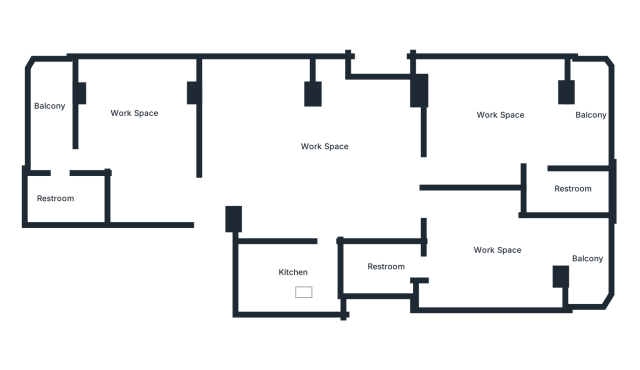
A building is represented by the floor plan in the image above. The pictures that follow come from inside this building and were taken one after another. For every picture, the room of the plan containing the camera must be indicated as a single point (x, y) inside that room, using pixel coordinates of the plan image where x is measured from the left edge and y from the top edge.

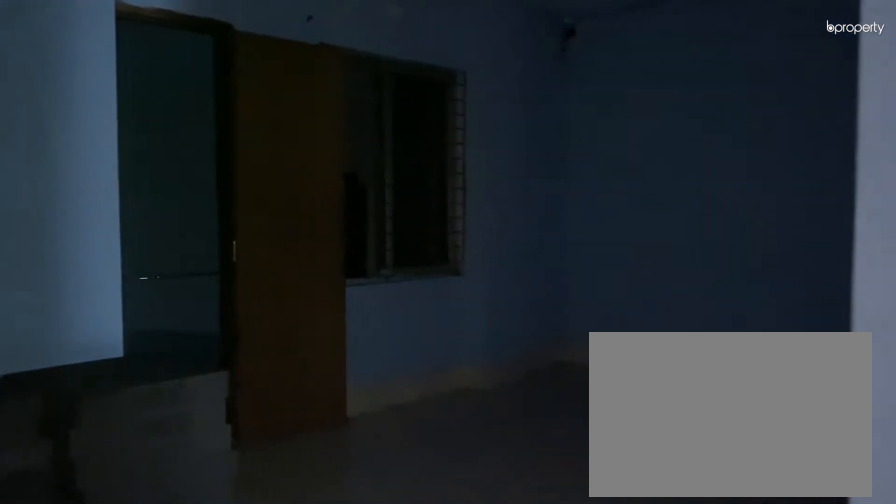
(207, 207)
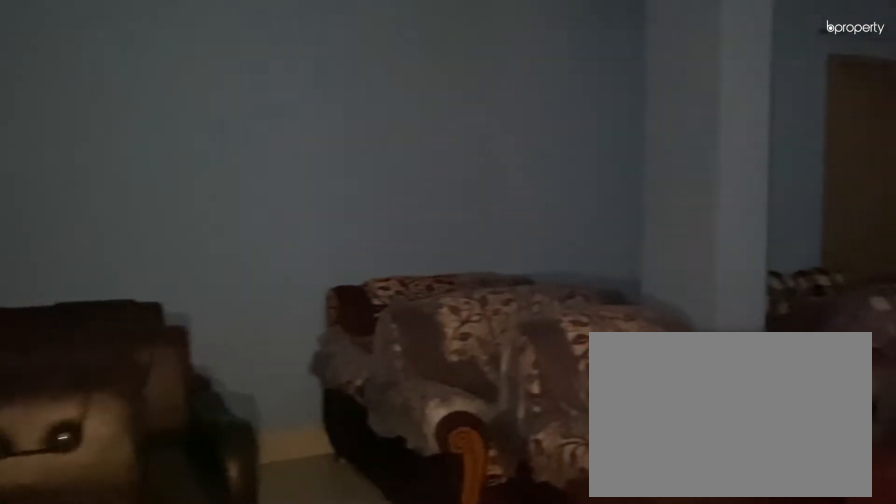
(315, 179)
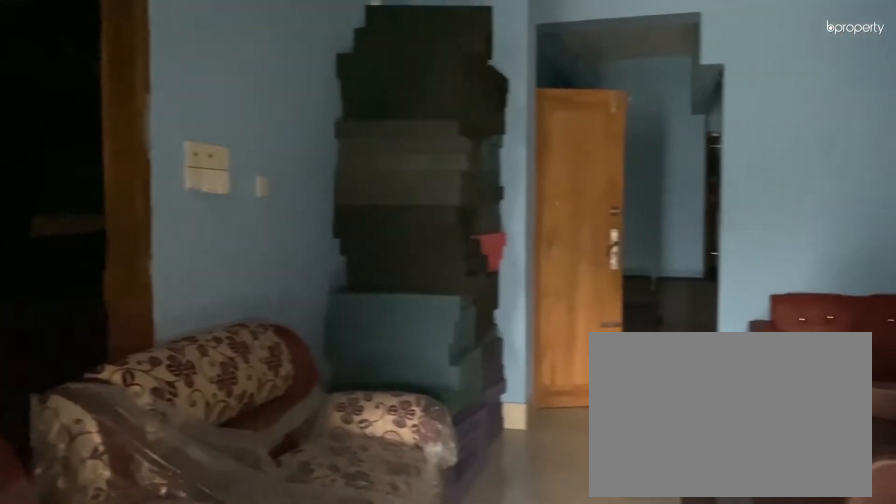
(304, 179)
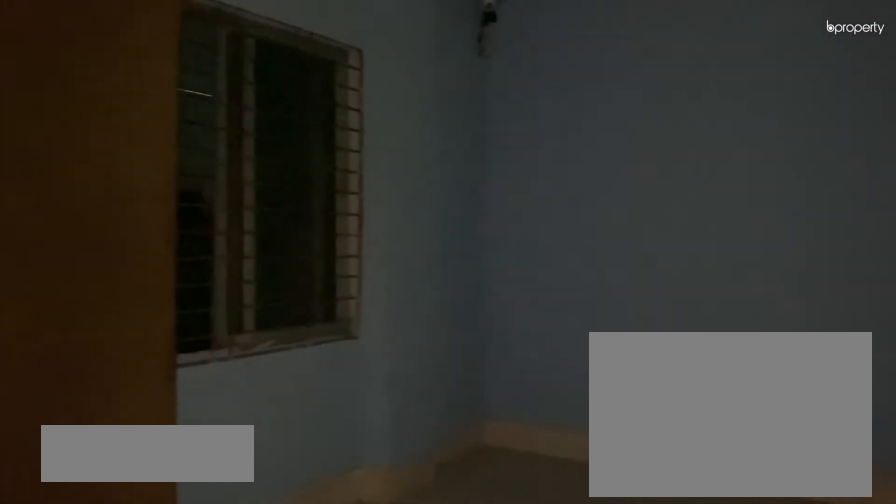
(137, 130)
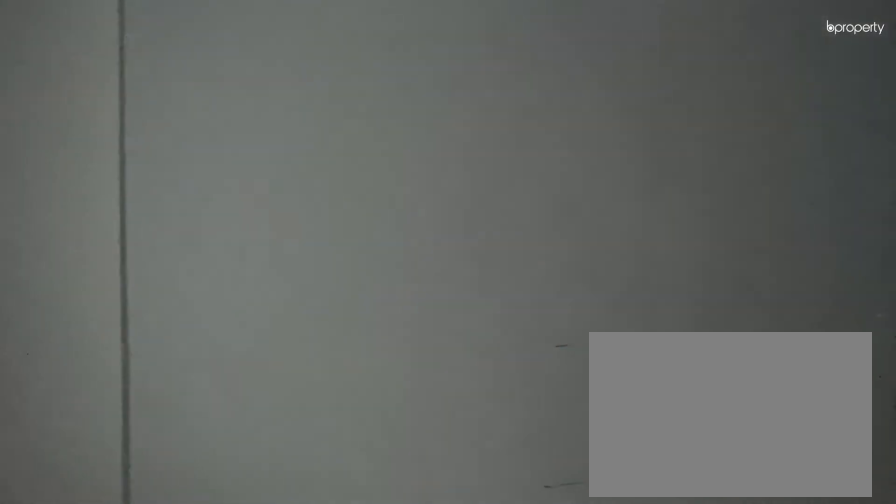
(137, 130)
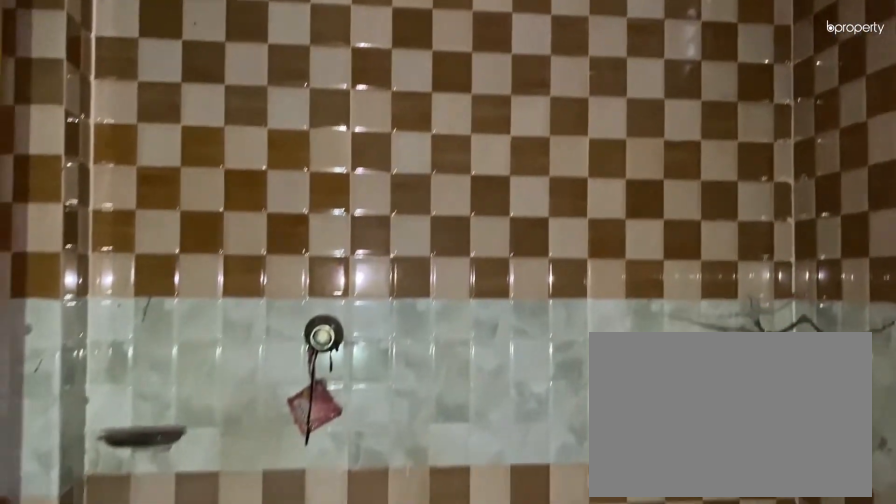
(63, 193)
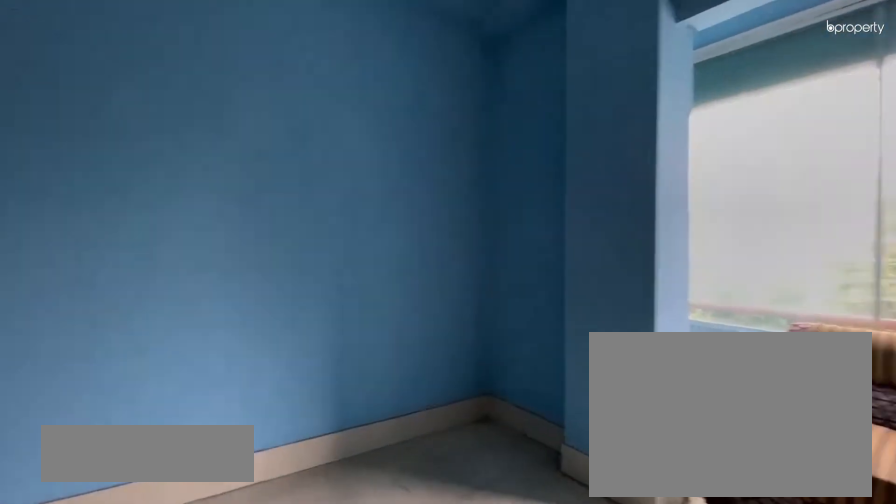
(540, 129)
